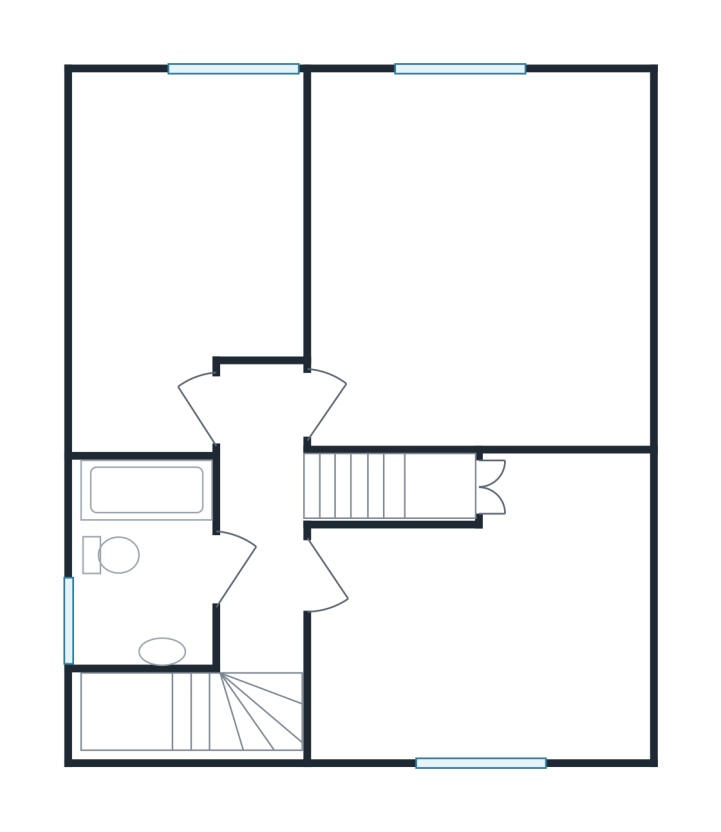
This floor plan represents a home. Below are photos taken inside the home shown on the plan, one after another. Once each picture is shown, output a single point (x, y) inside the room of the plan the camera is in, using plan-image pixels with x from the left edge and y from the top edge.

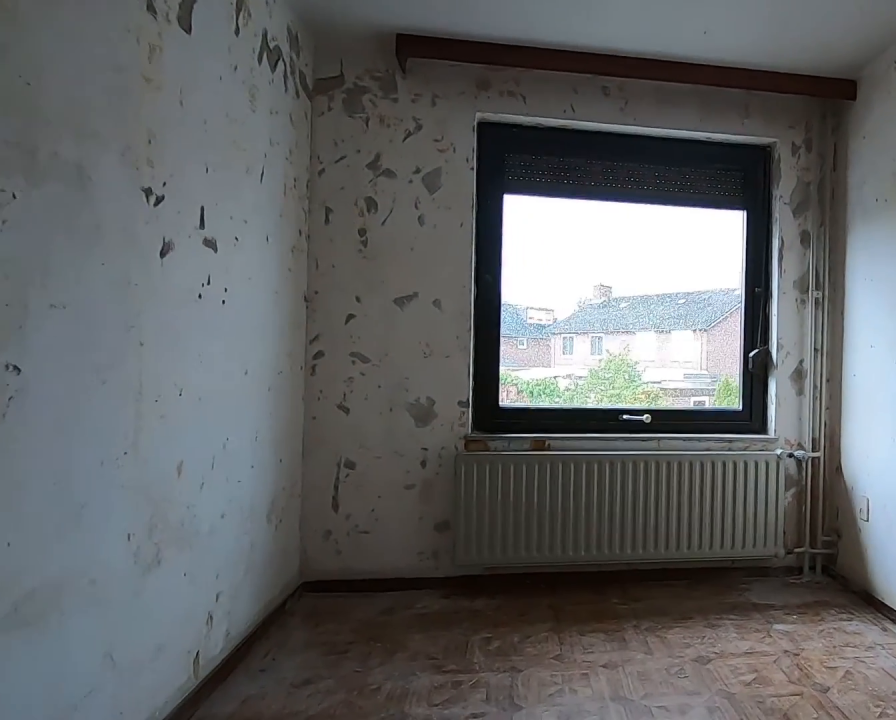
(195, 394)
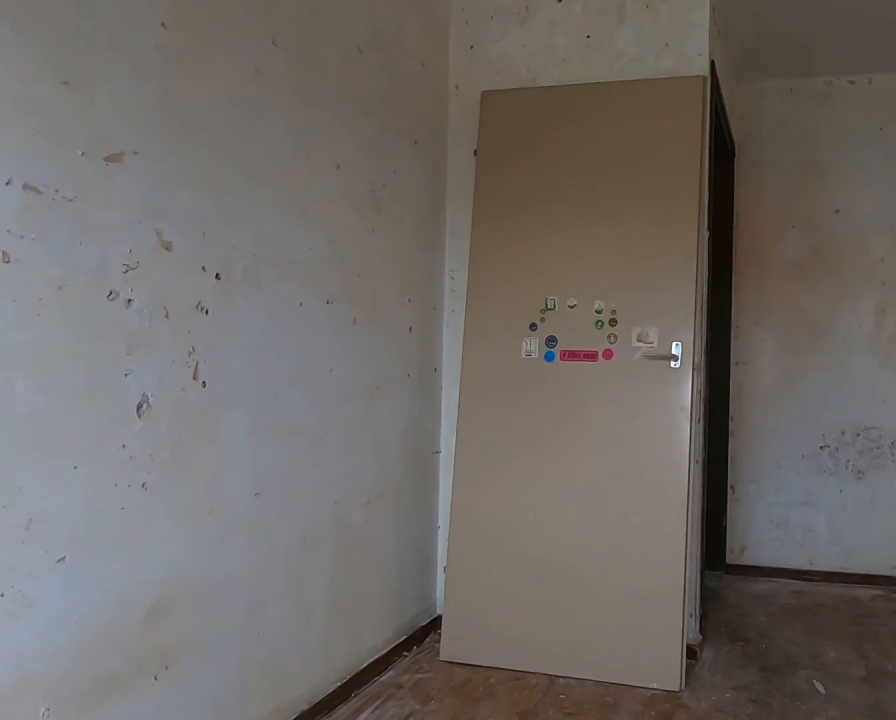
(195, 394)
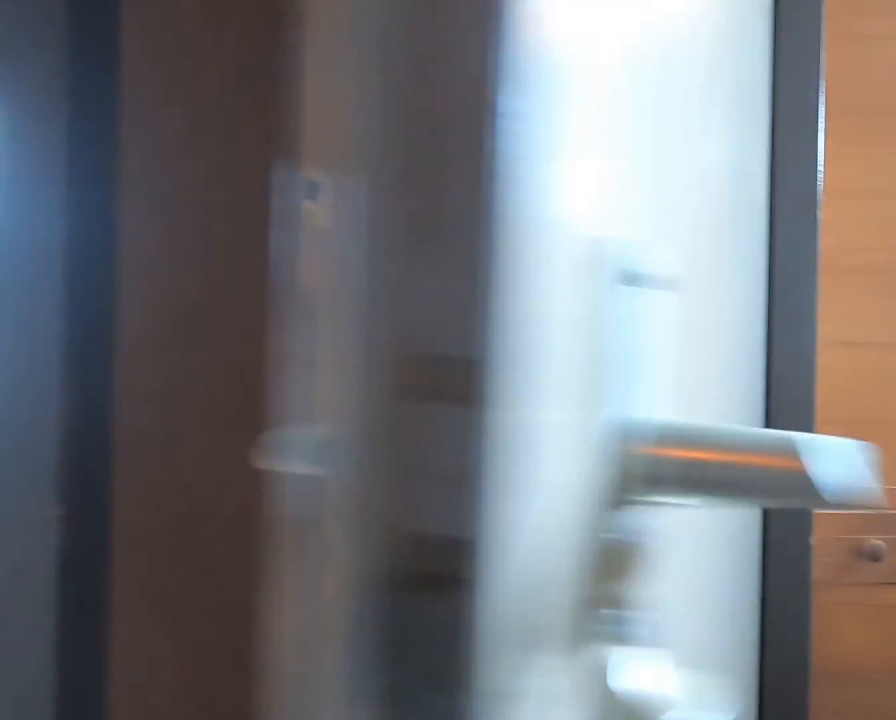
(262, 518)
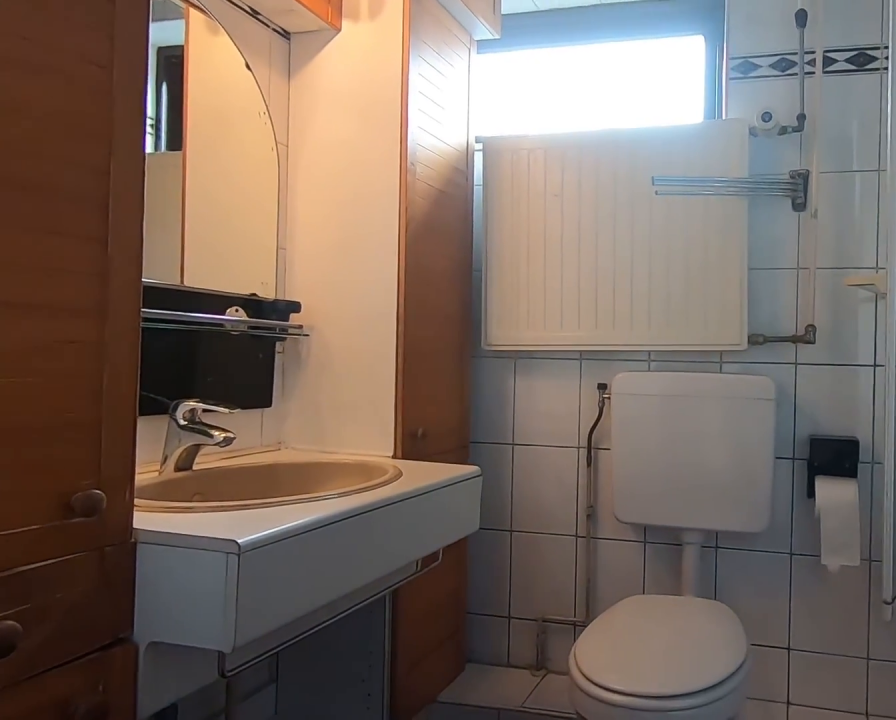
(146, 562)
